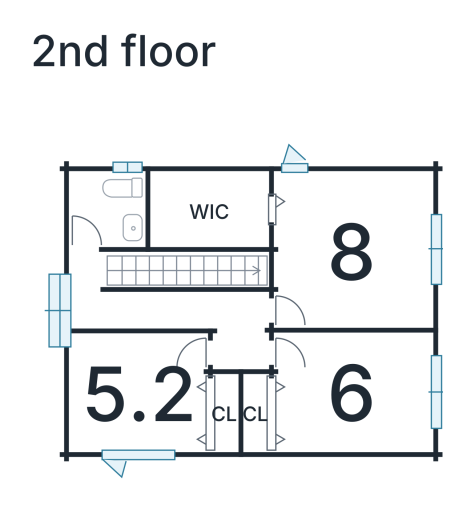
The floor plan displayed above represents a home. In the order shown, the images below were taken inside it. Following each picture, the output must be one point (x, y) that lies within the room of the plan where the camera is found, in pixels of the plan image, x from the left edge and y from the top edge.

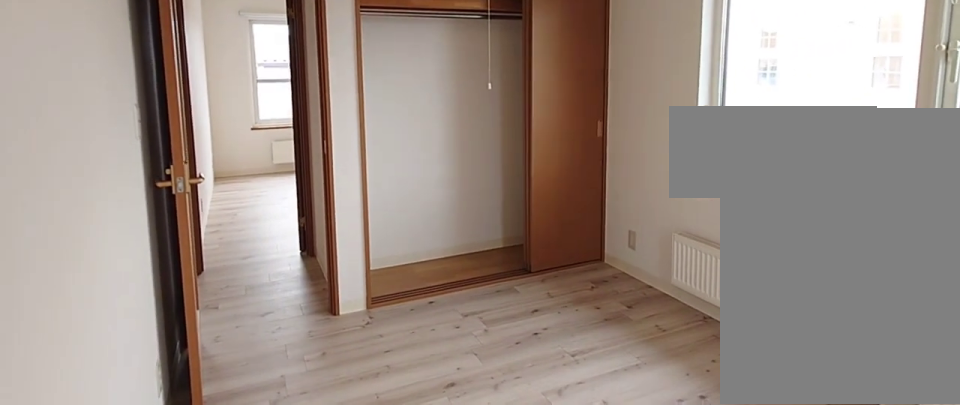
(143, 410)
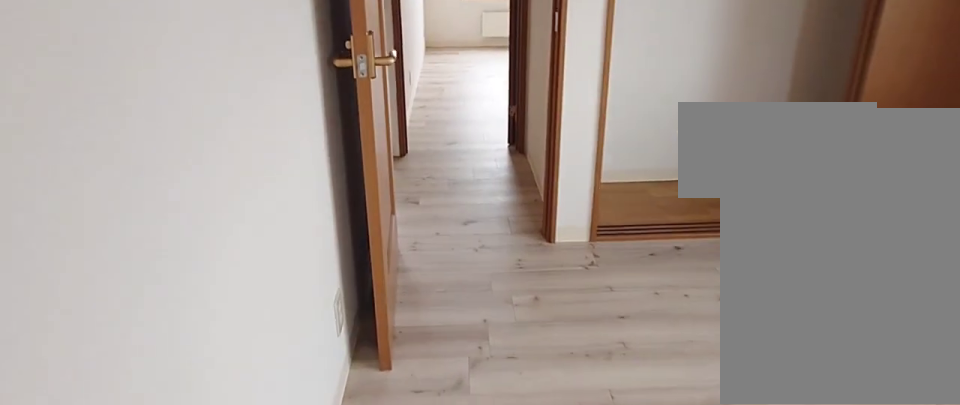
(143, 410)
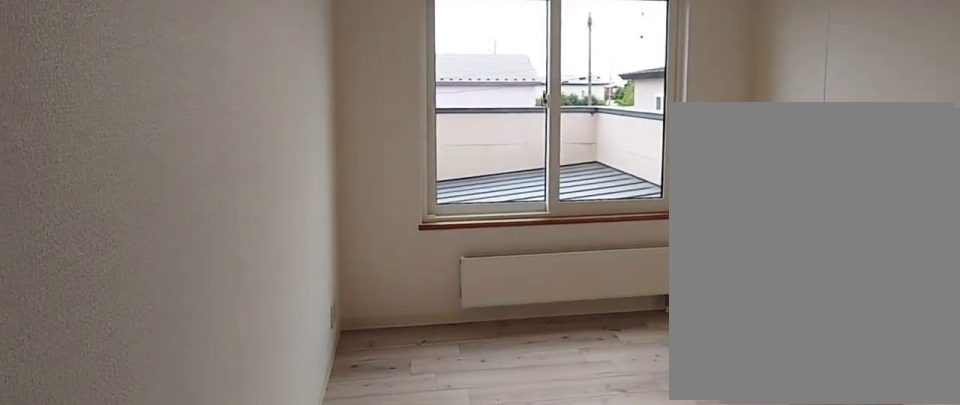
(349, 399)
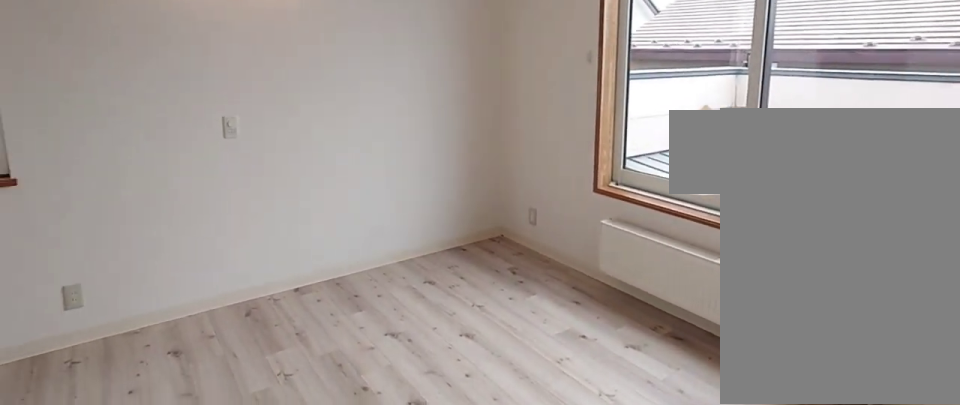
(349, 254)
